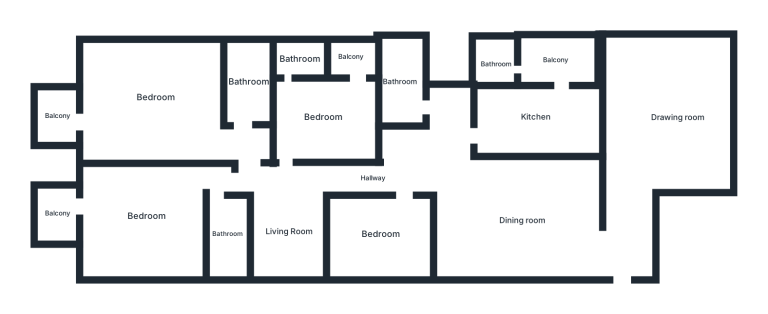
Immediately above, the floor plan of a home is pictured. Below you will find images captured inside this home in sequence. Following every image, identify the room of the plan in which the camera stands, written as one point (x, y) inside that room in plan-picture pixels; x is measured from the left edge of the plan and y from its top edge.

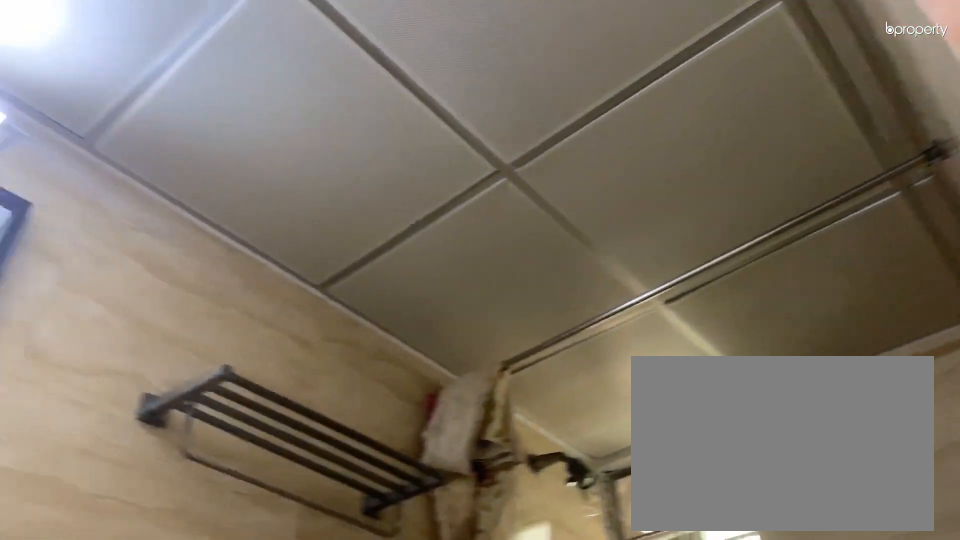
(401, 82)
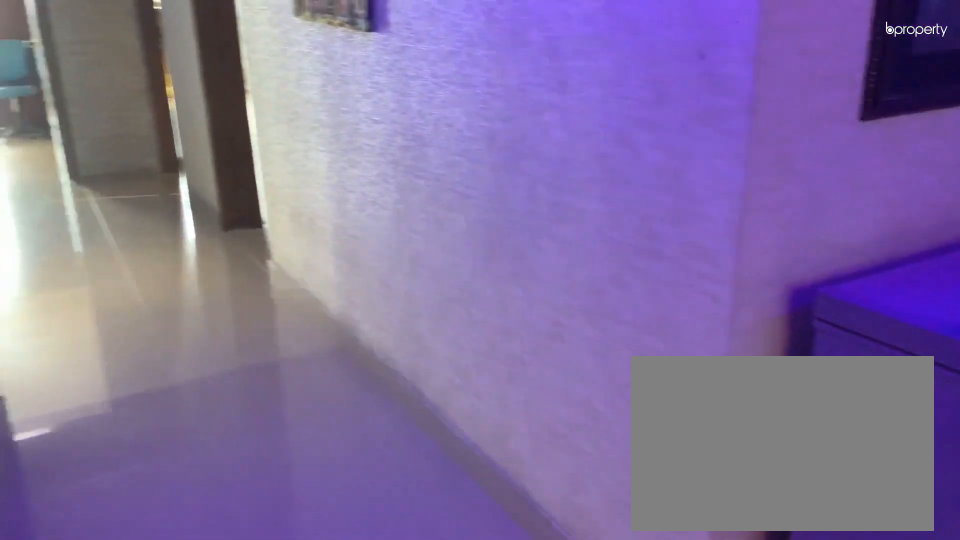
(373, 178)
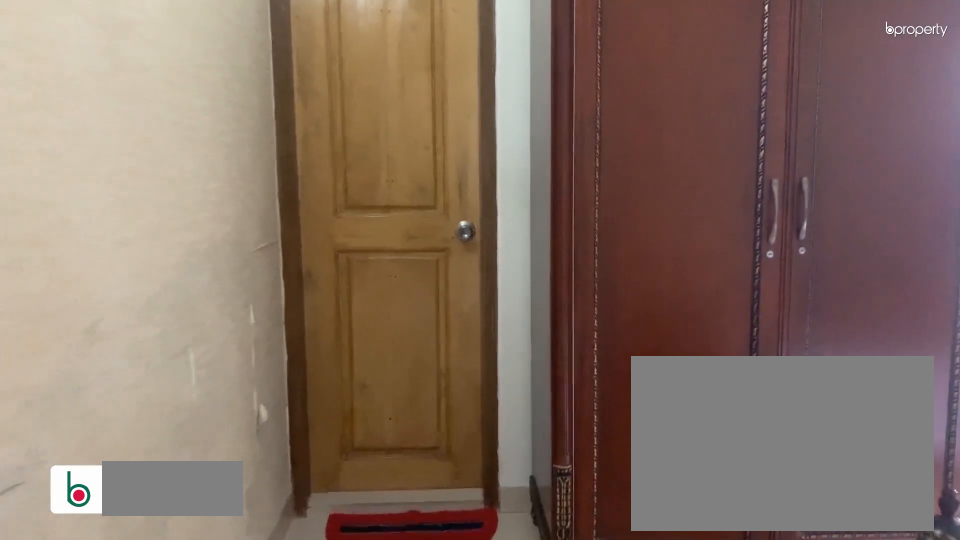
(324, 117)
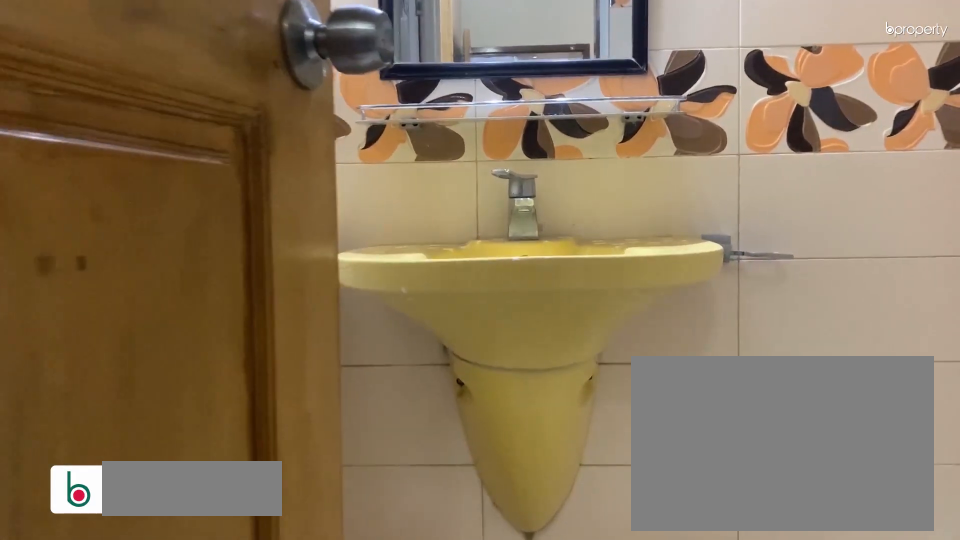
(300, 59)
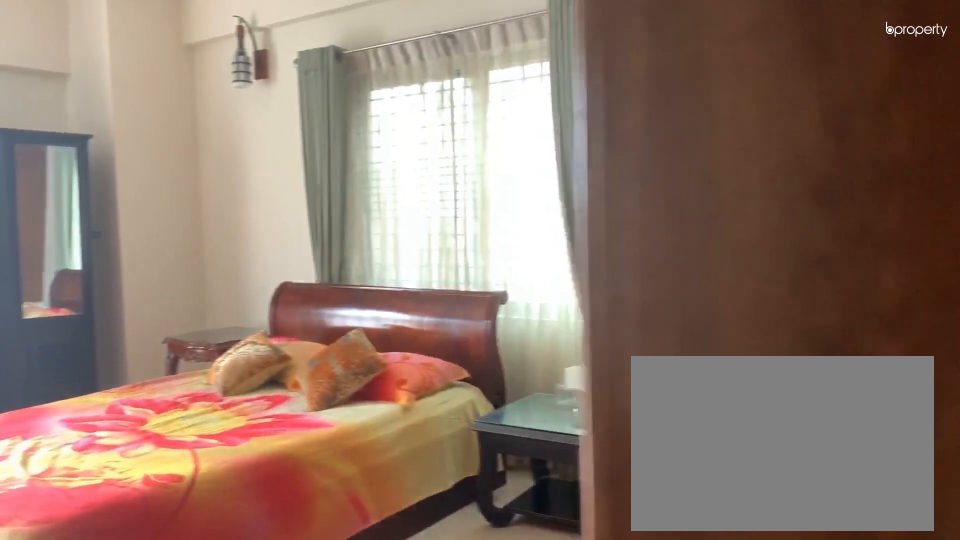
(154, 96)
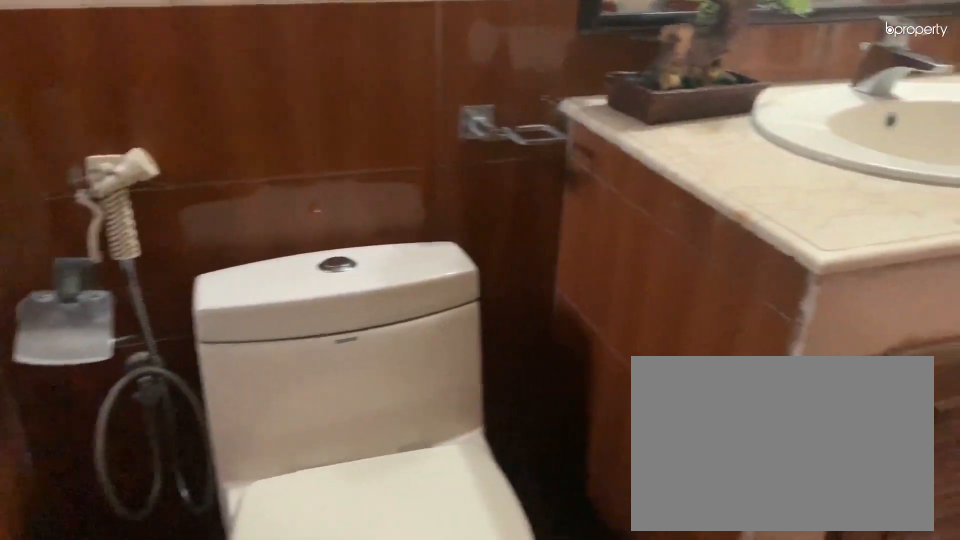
(248, 82)
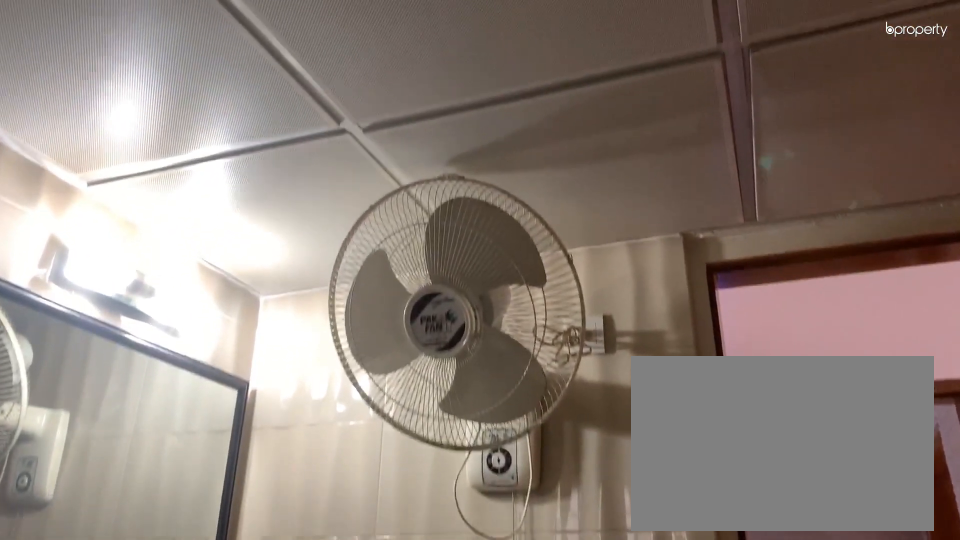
(248, 82)
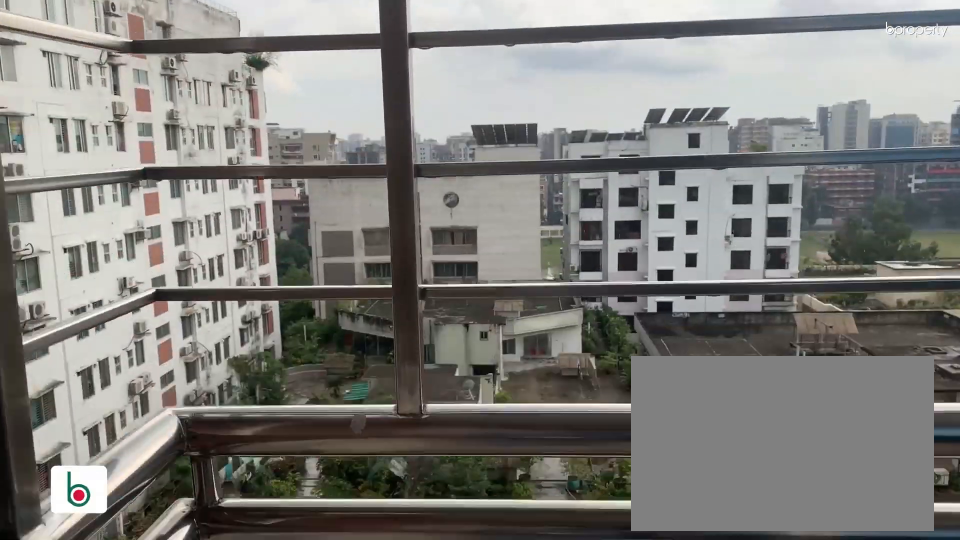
(56, 114)
